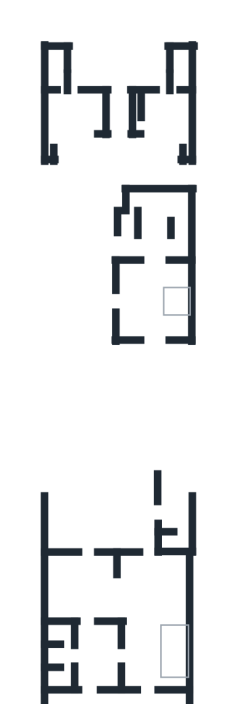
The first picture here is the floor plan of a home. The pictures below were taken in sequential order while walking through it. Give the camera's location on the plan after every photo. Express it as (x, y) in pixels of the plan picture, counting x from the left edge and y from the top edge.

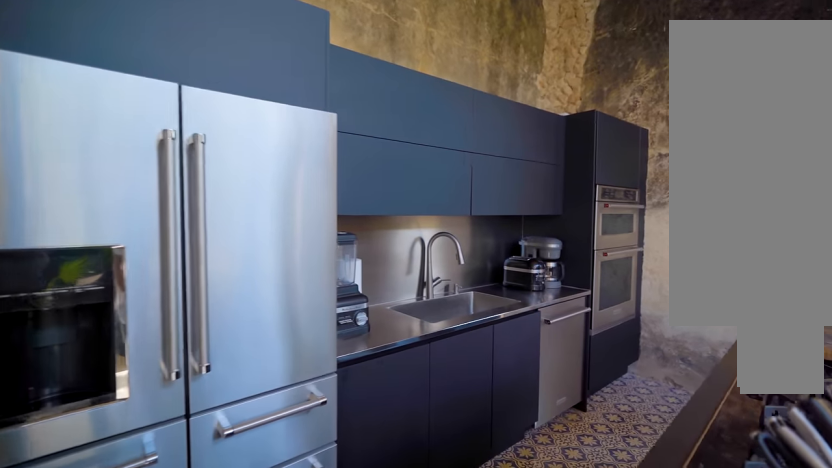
(104, 571)
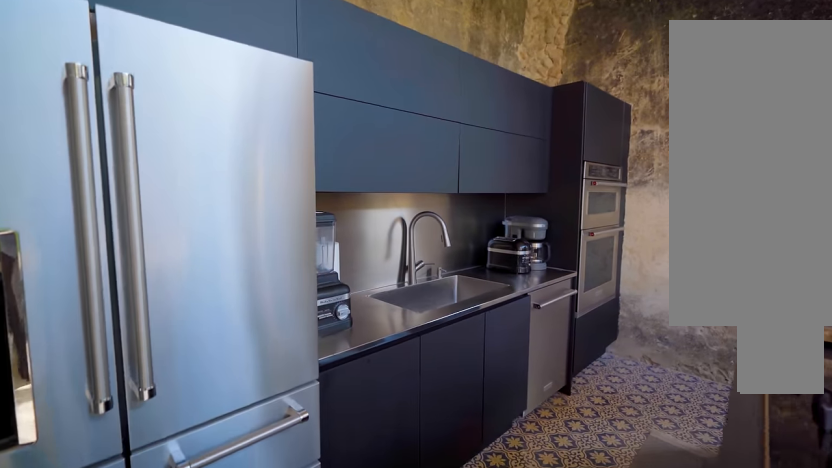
(88, 599)
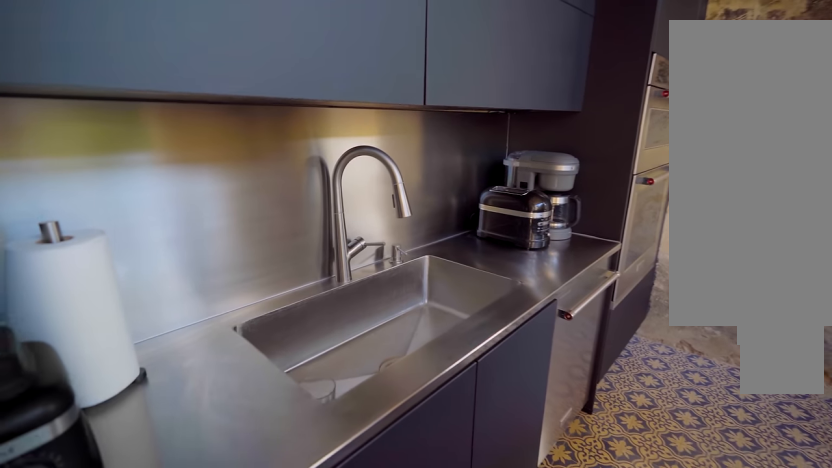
(72, 606)
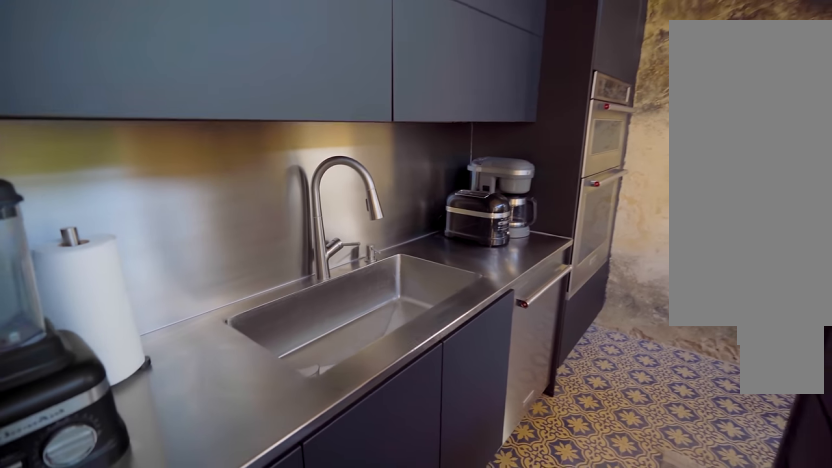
(72, 606)
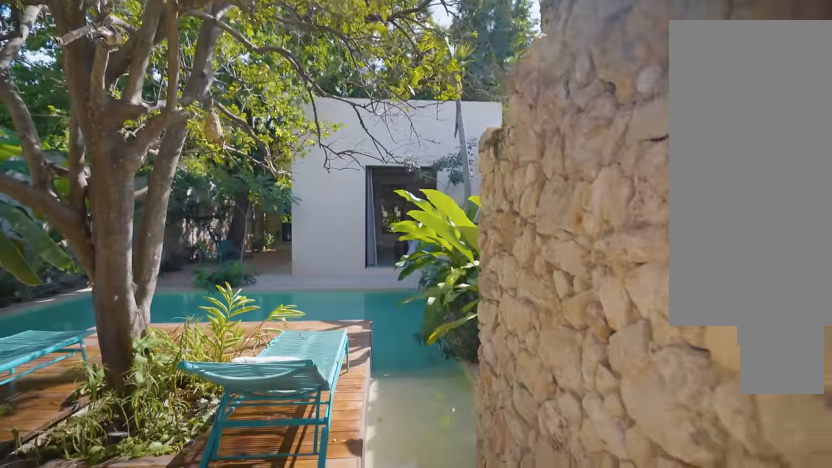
(67, 512)
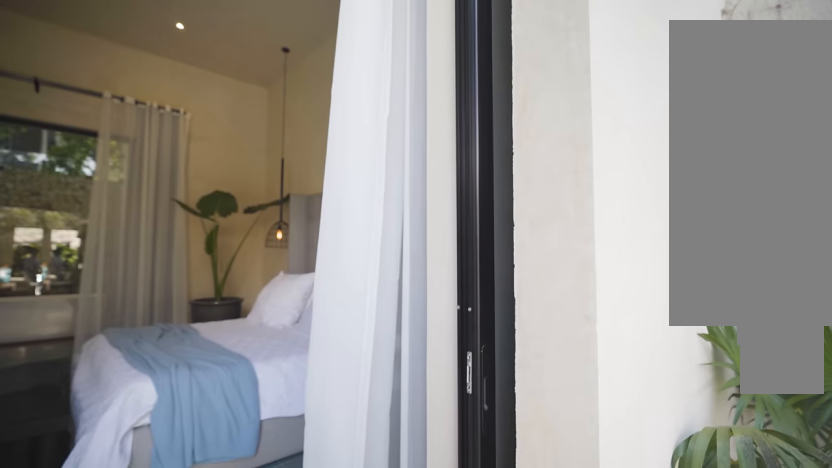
(126, 374)
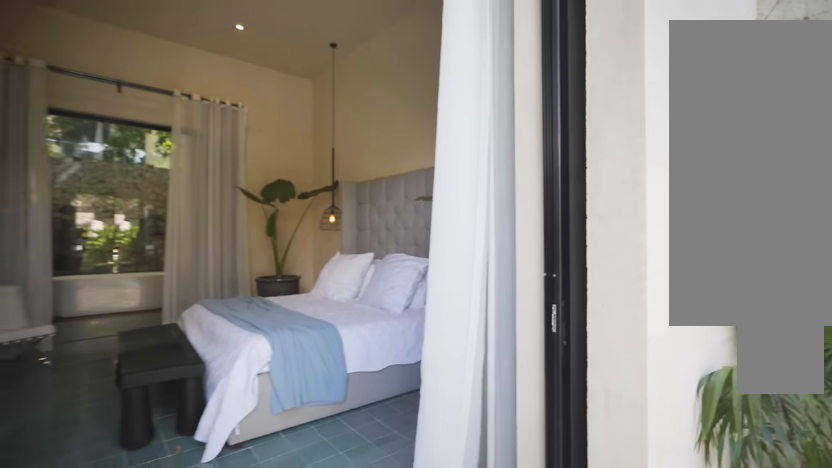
(125, 374)
